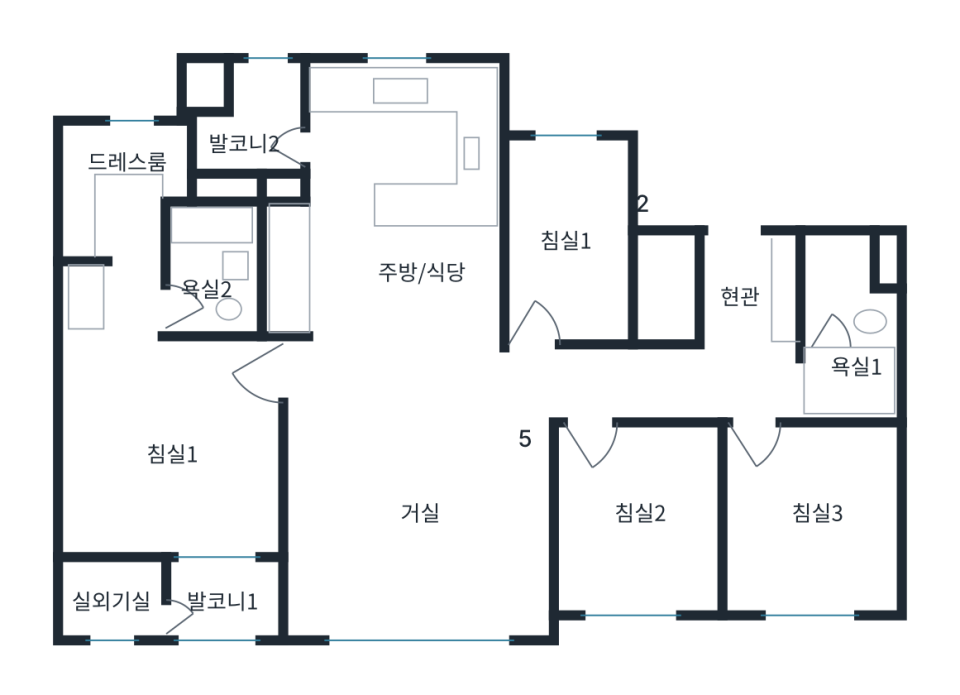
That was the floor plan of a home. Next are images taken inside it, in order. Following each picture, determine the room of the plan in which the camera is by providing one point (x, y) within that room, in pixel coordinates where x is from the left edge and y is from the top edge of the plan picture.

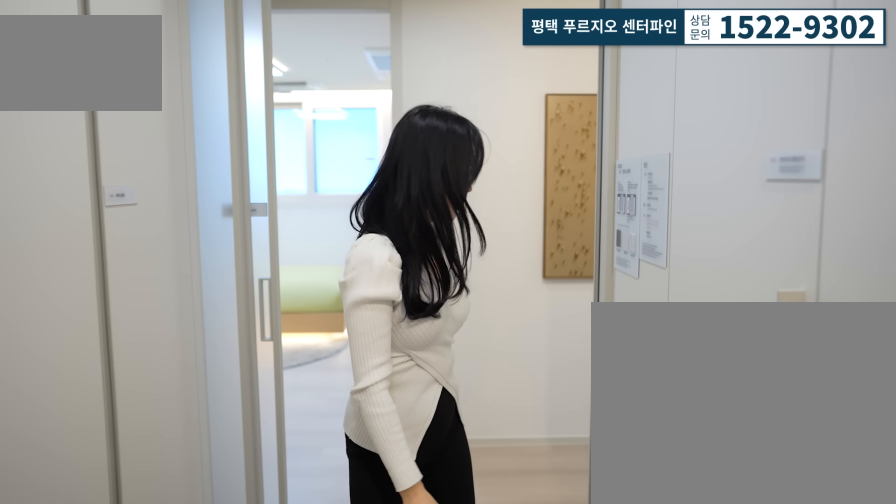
(726, 286)
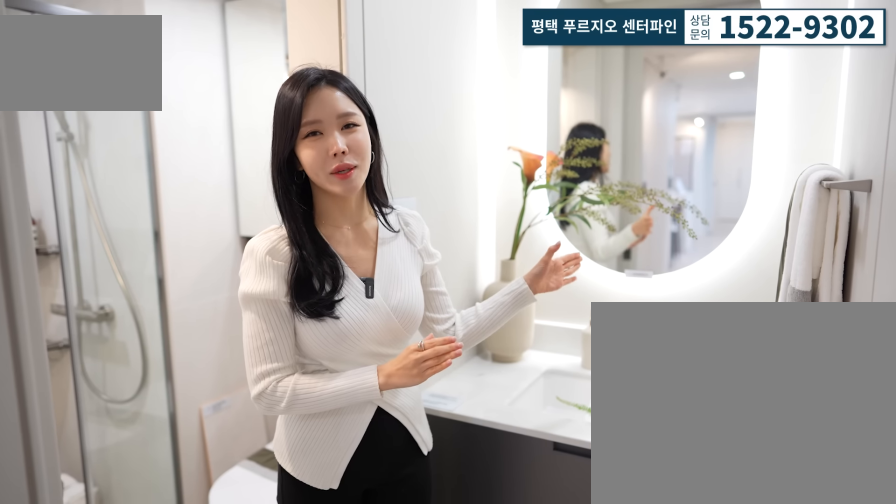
(834, 357)
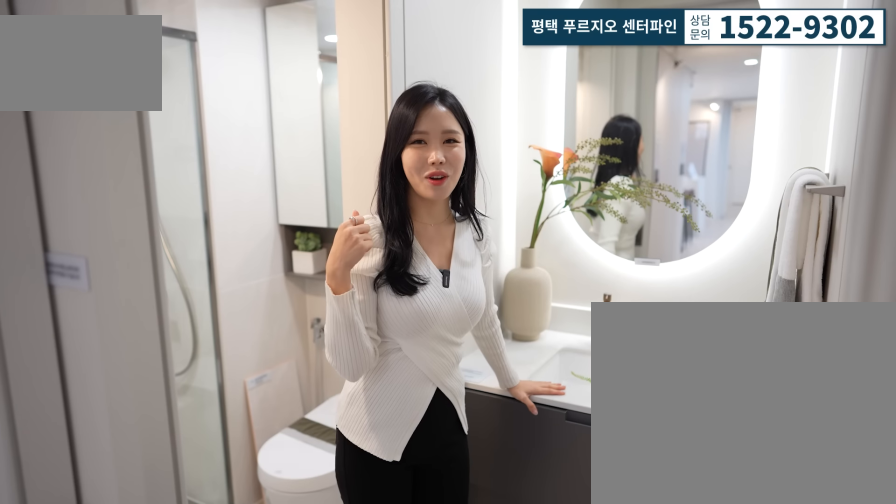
(834, 358)
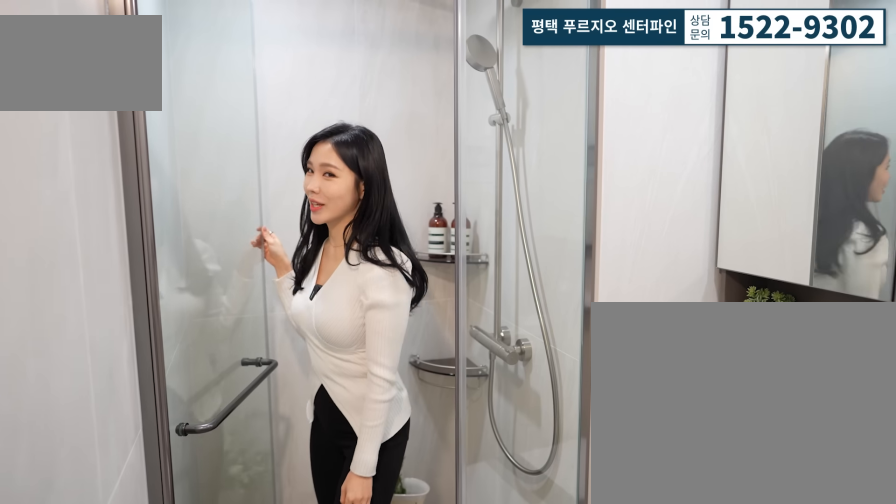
(868, 381)
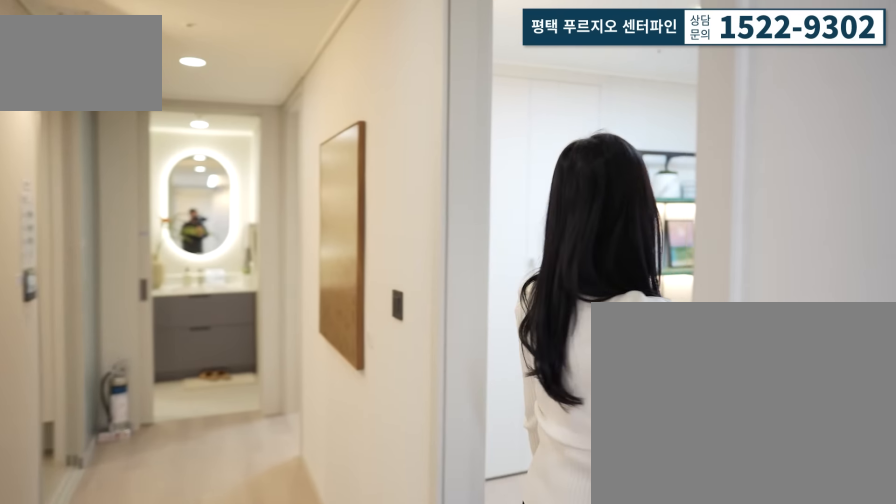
(643, 541)
